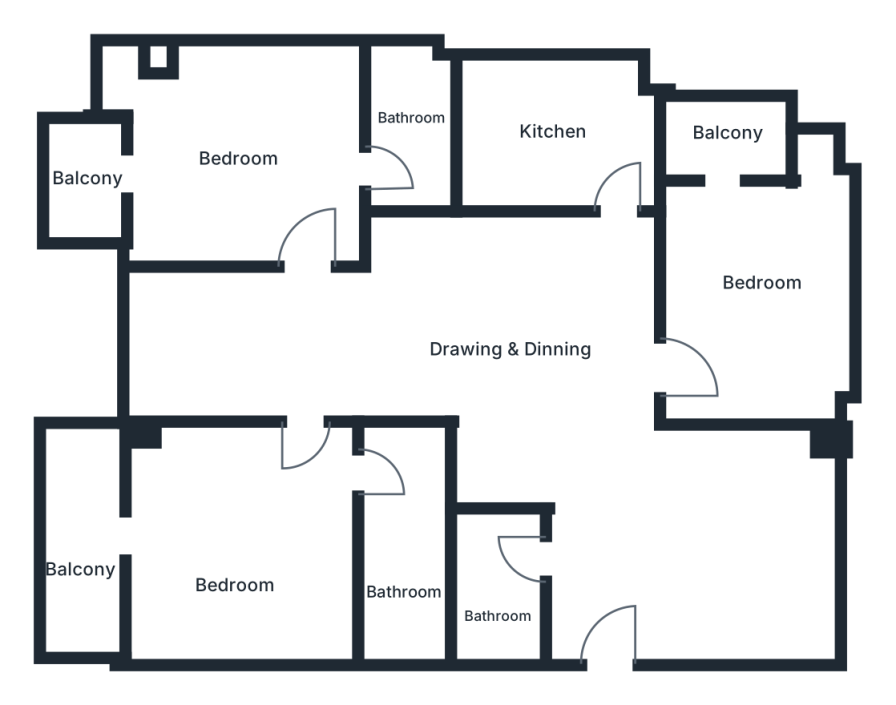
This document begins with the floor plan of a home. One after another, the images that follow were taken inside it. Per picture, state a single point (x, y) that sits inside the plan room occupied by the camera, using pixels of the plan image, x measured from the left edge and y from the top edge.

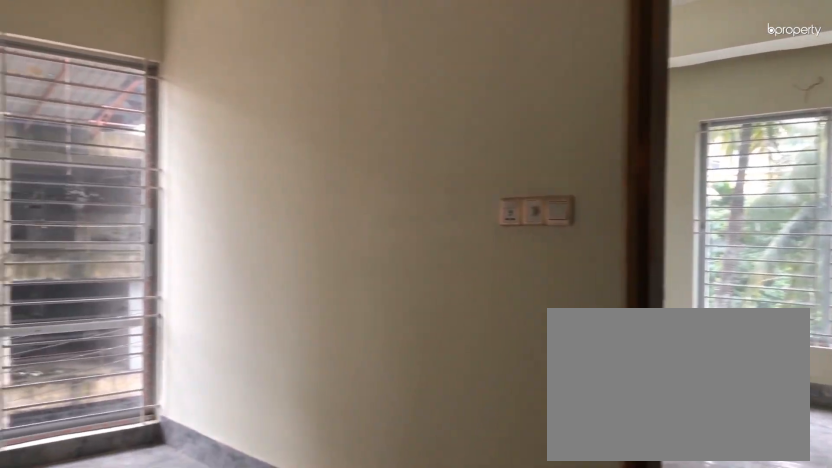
(511, 359)
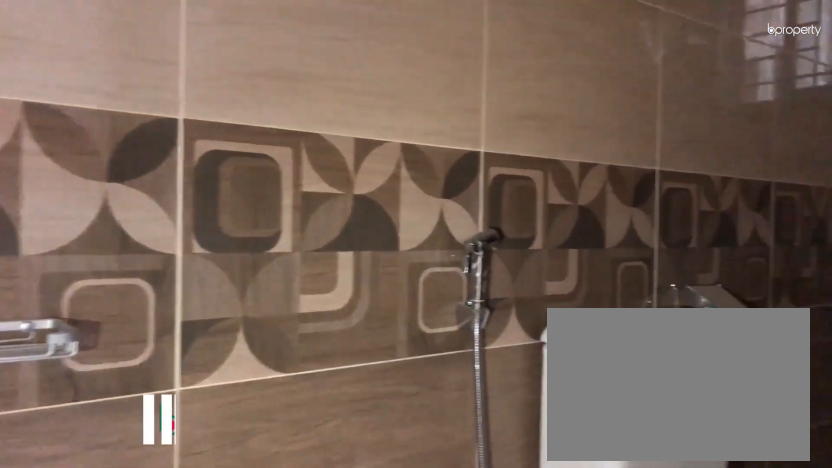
(399, 555)
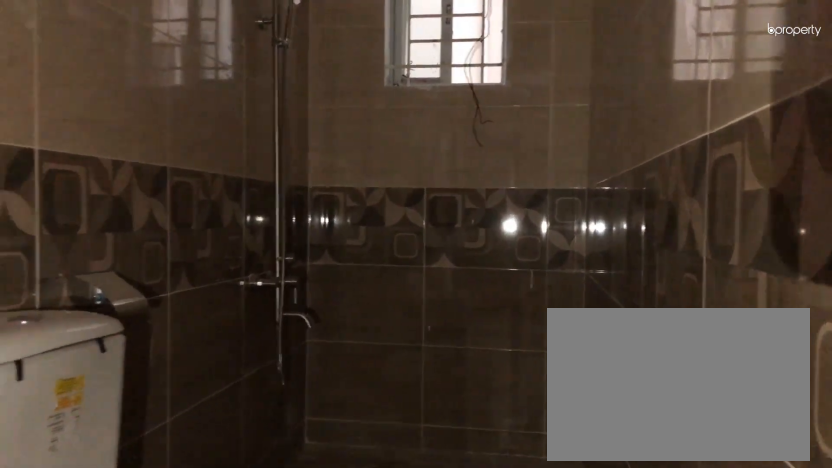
(399, 555)
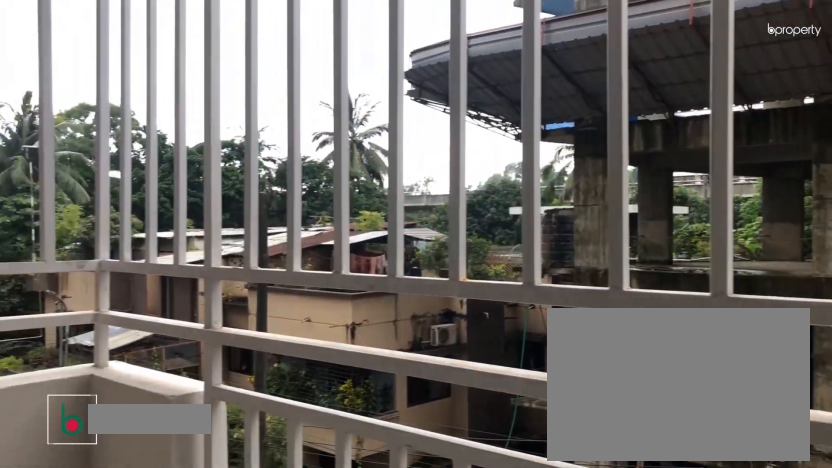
(74, 532)
